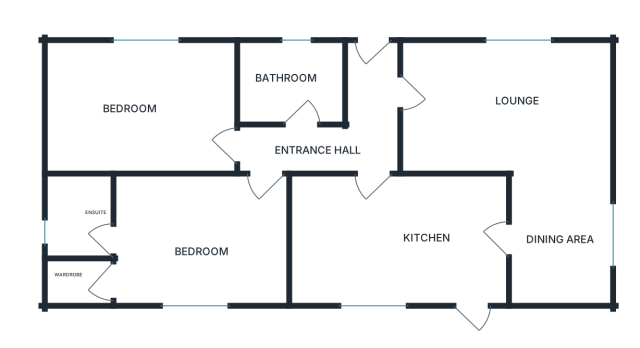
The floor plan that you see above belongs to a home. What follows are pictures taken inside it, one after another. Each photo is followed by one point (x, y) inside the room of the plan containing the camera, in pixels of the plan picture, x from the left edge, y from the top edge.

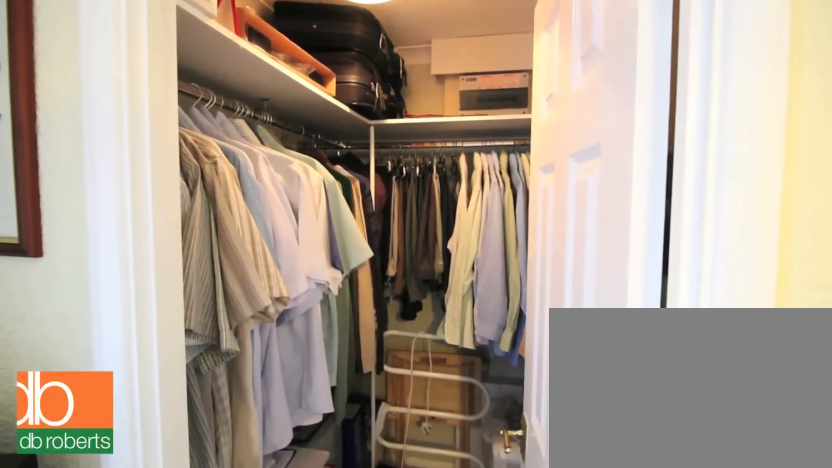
(172, 241)
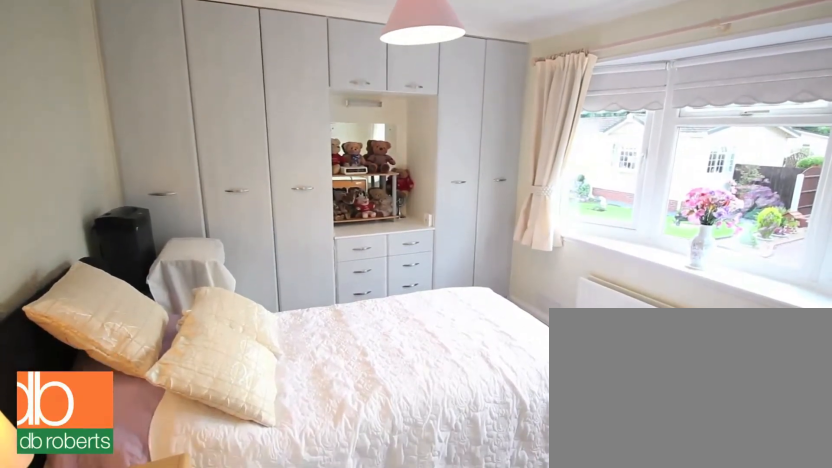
(139, 106)
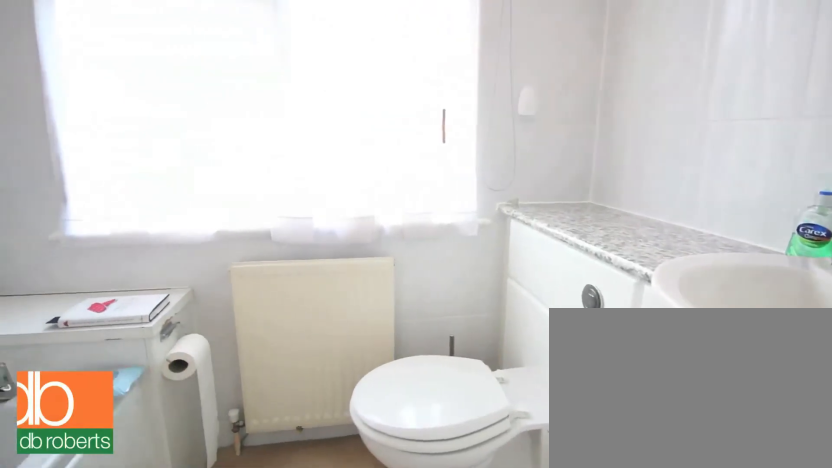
(290, 80)
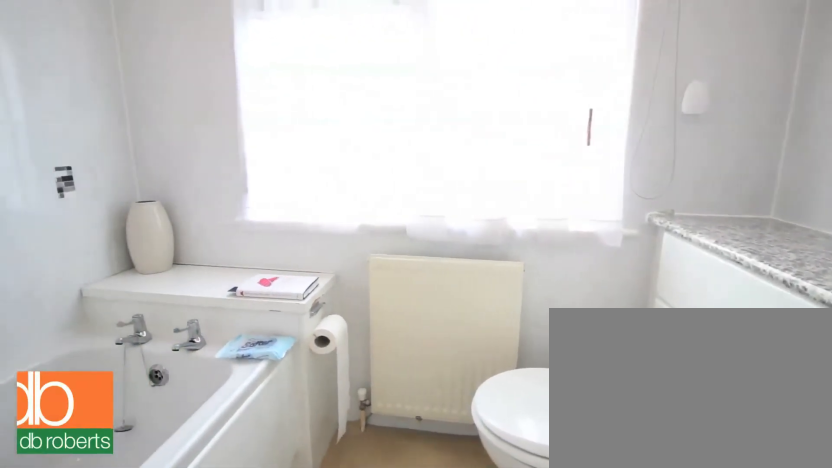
(290, 80)
